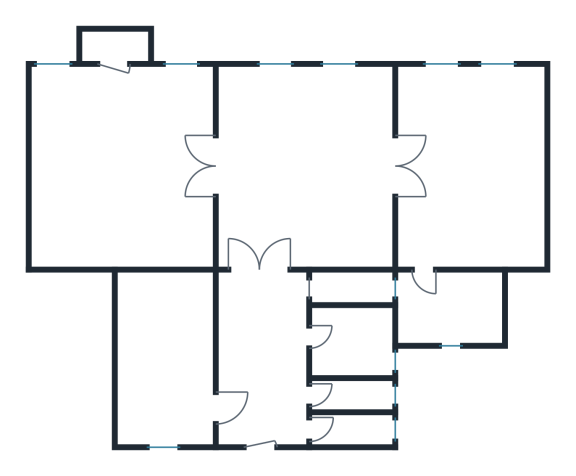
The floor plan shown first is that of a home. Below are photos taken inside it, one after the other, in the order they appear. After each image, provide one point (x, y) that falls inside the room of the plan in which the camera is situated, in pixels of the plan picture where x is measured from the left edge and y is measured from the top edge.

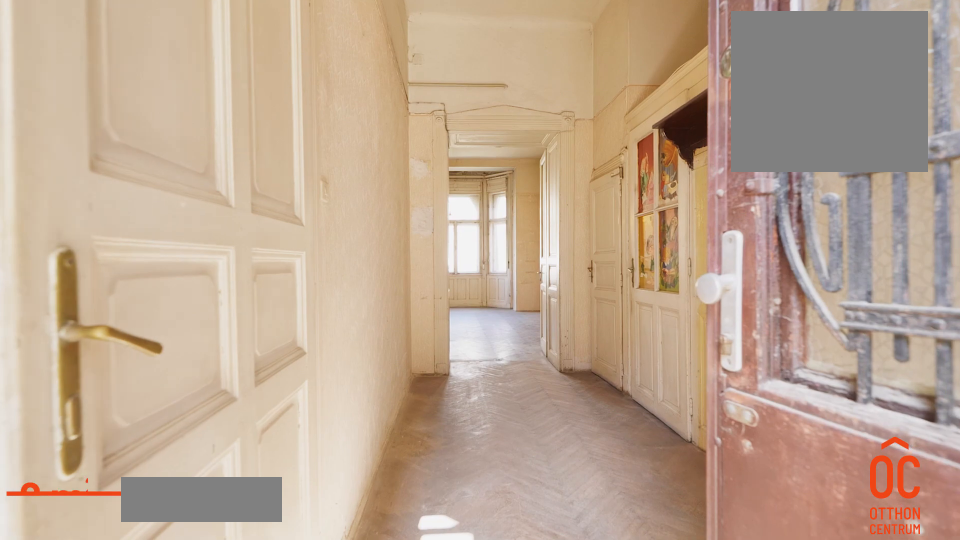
(263, 356)
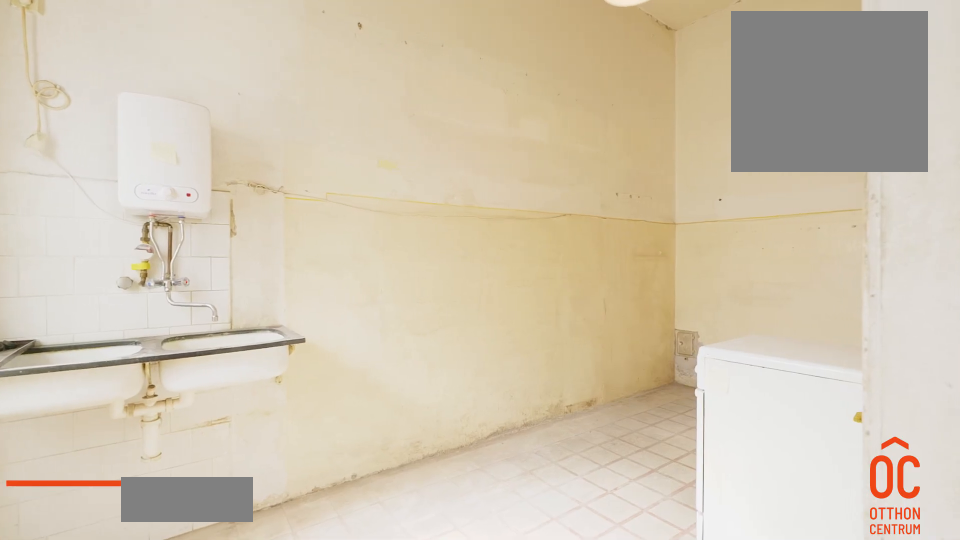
(161, 356)
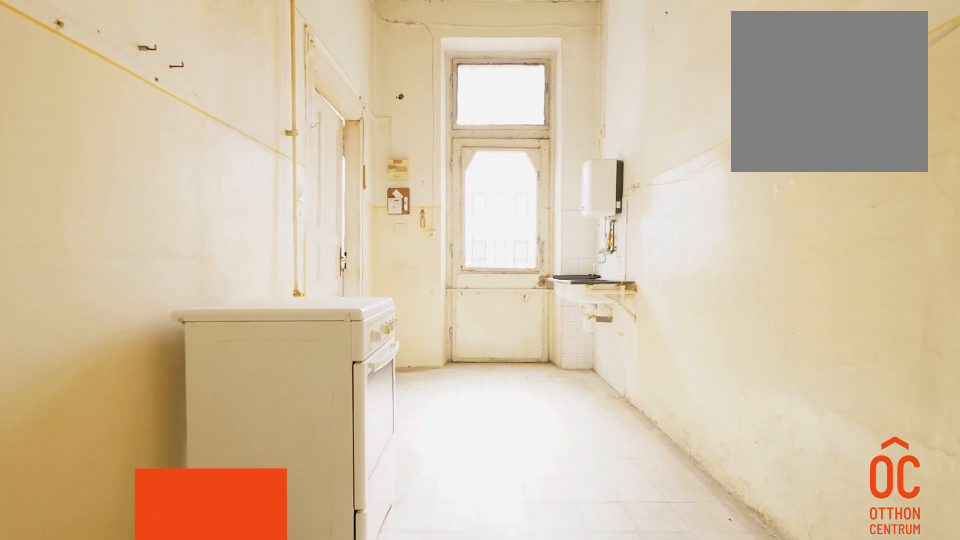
(161, 356)
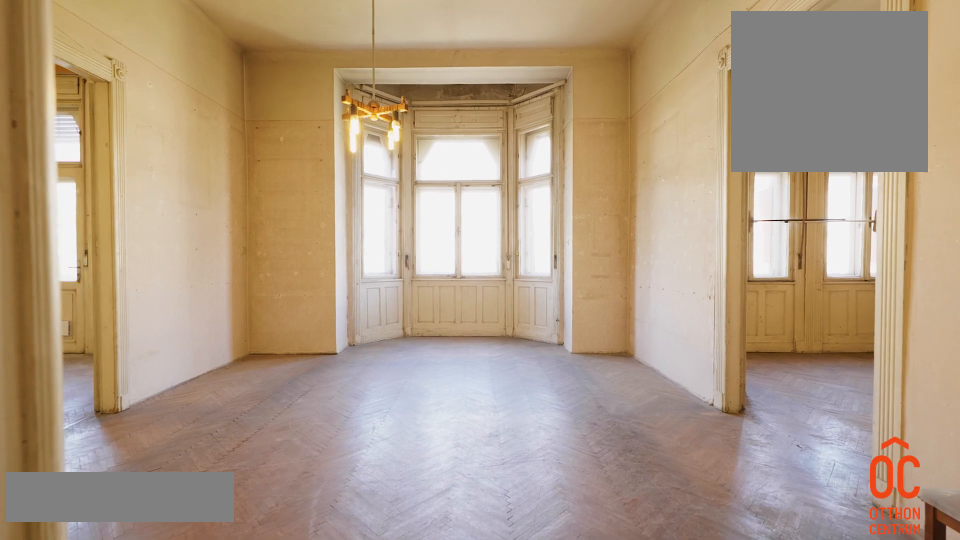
(305, 166)
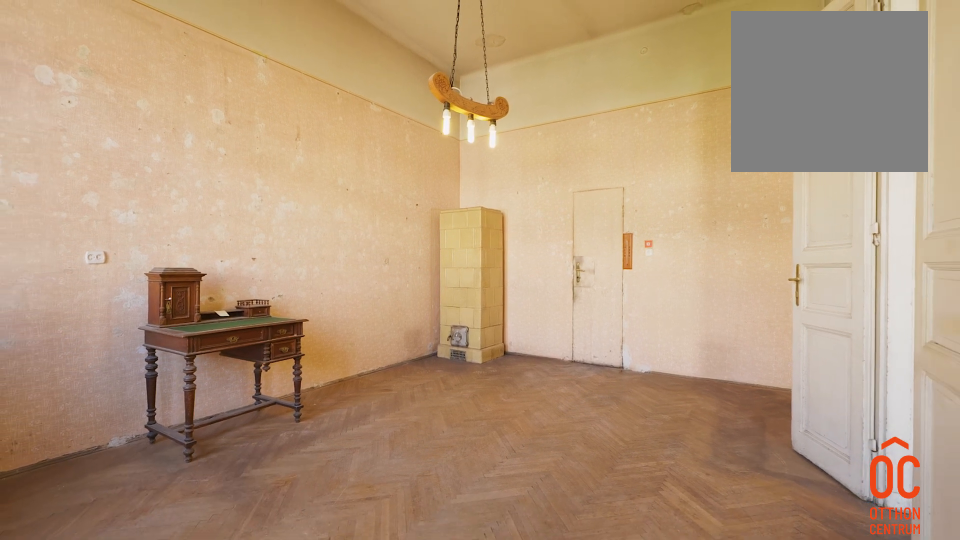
(478, 166)
